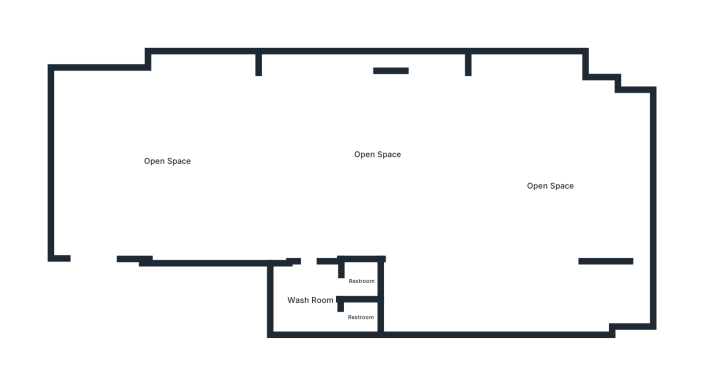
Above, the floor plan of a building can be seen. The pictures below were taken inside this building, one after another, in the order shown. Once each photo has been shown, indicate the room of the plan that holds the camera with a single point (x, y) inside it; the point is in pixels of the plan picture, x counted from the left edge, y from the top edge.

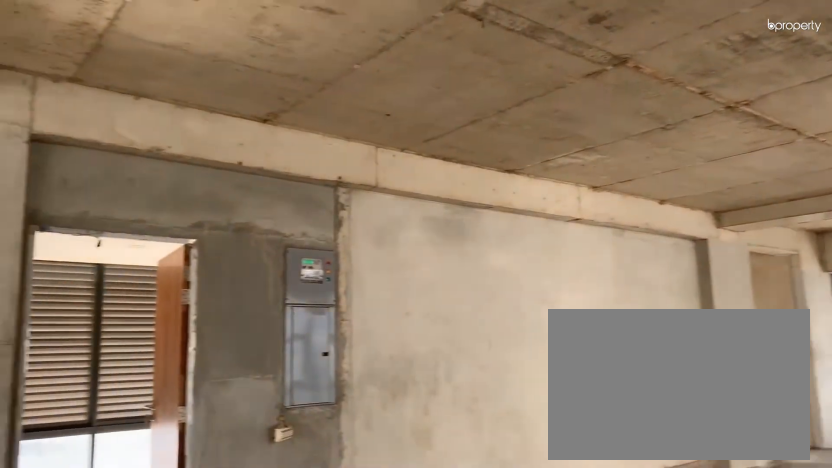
(379, 154)
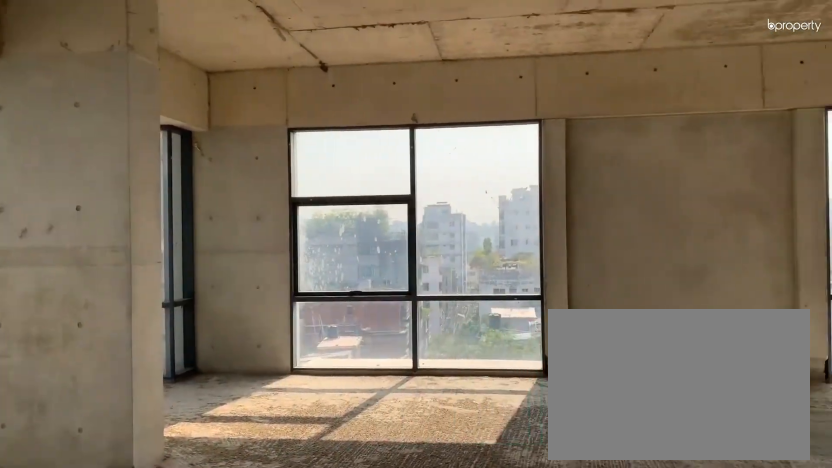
(552, 185)
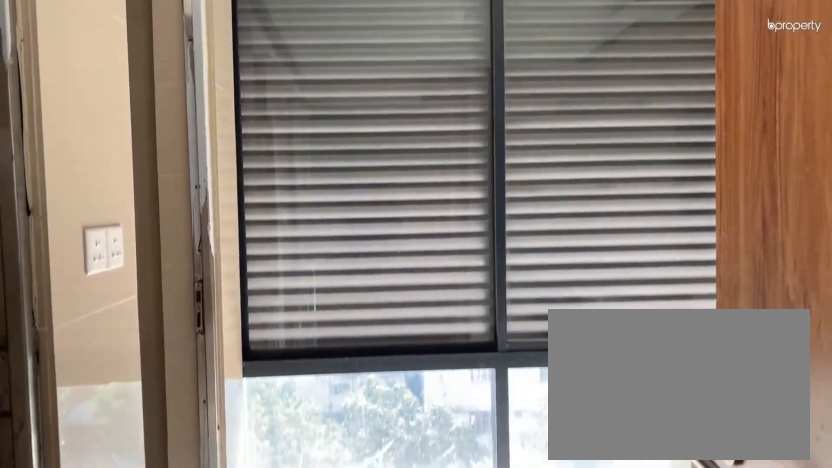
(310, 300)
